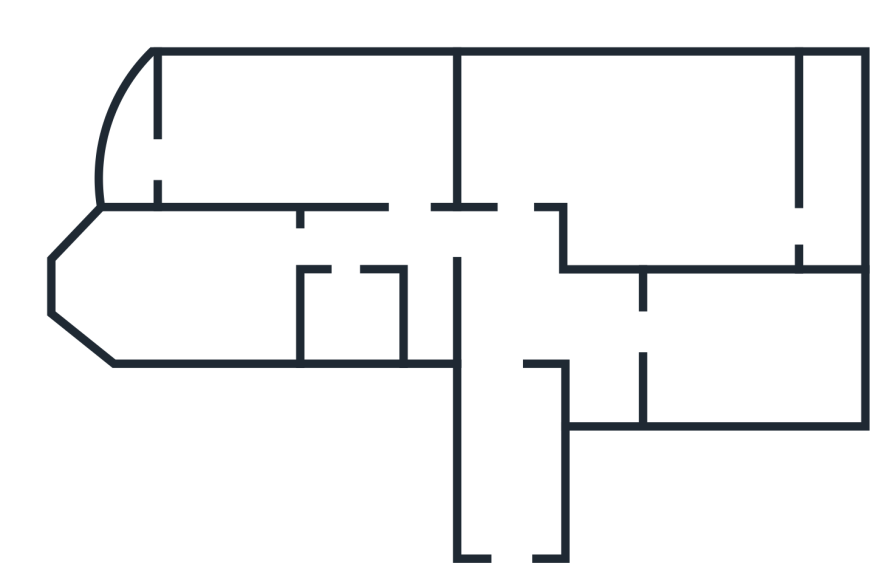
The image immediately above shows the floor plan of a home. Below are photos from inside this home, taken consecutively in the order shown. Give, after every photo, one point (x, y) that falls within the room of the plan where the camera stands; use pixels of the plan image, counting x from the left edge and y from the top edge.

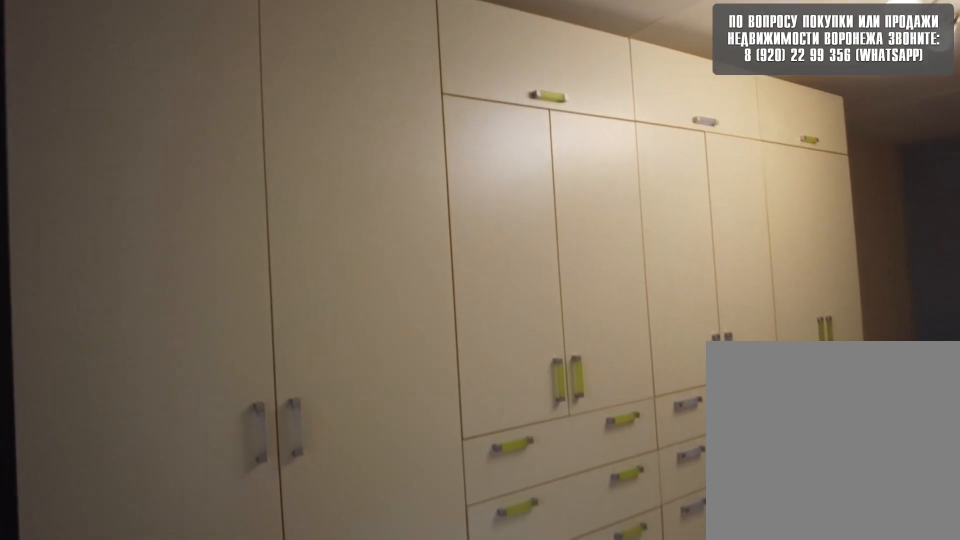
(368, 141)
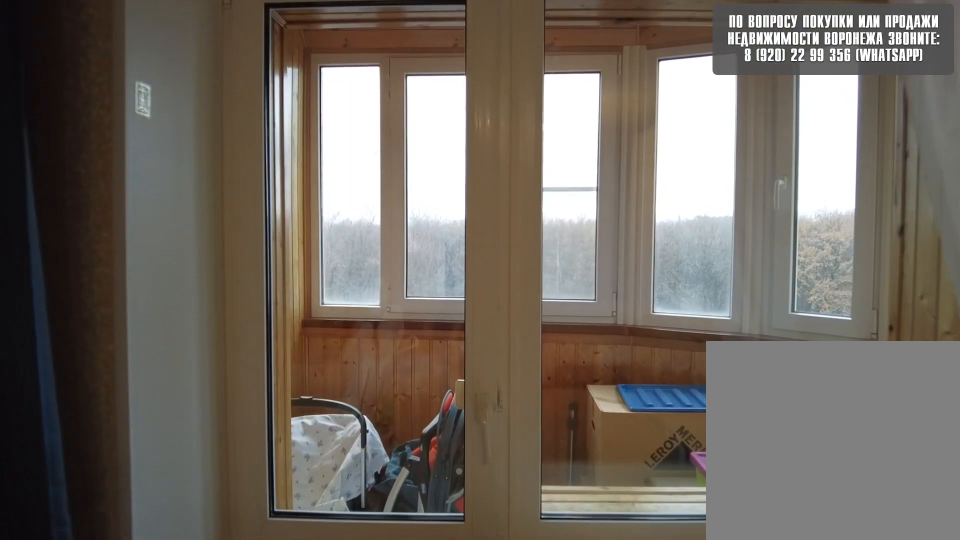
(218, 145)
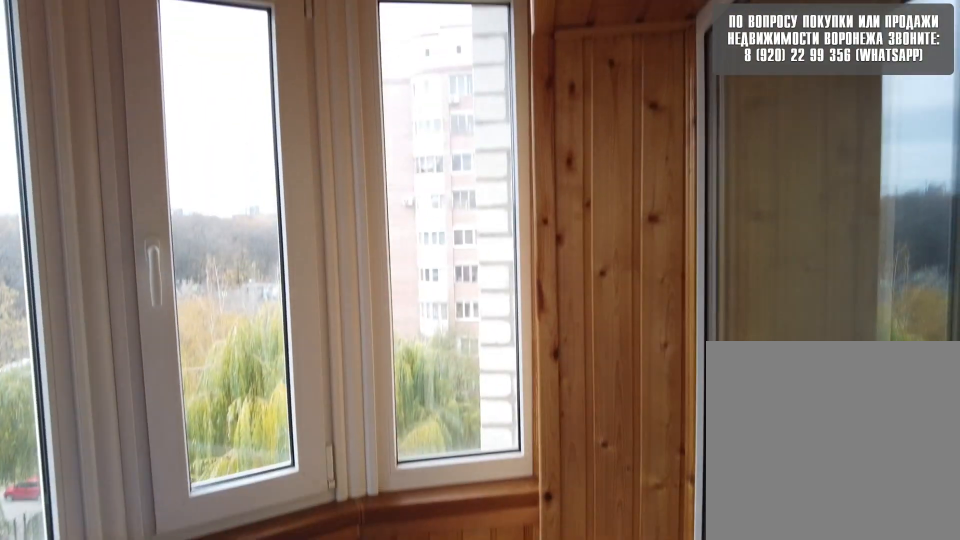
(139, 149)
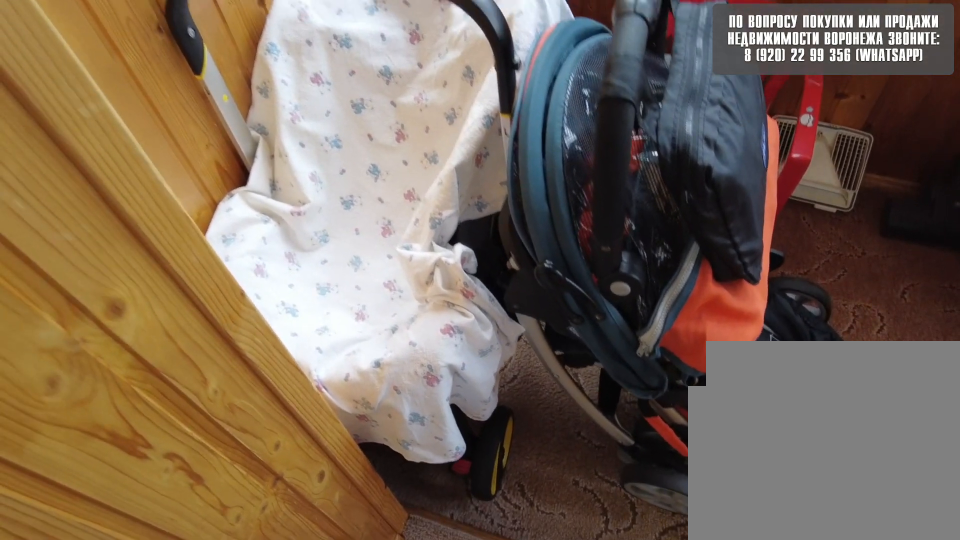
(139, 149)
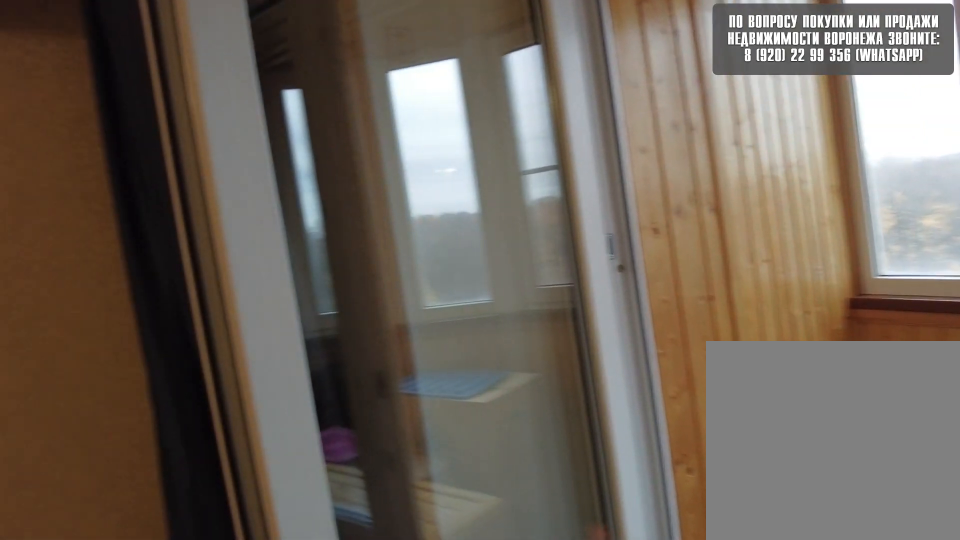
(208, 156)
